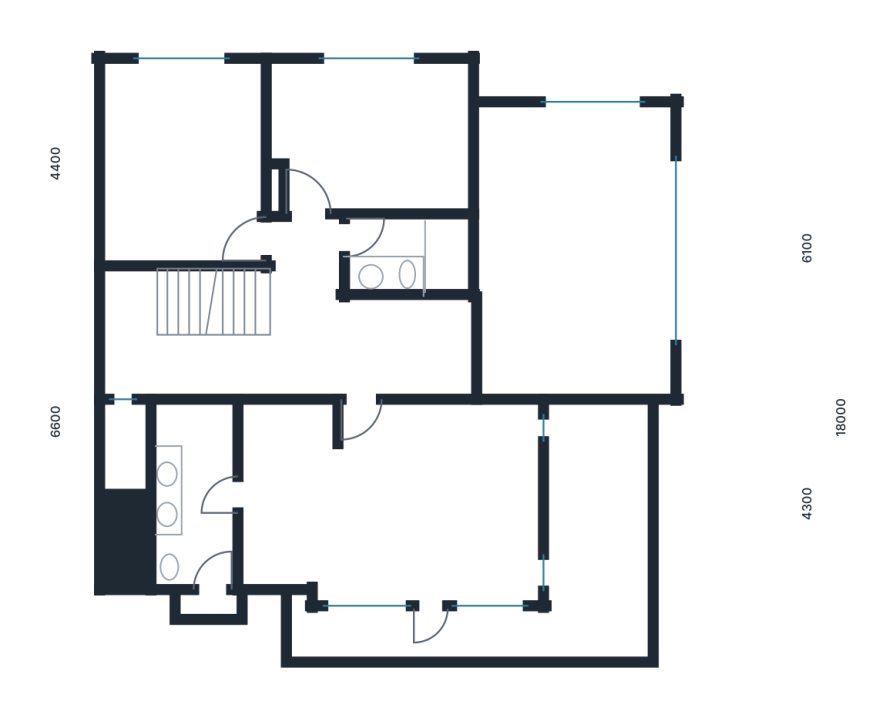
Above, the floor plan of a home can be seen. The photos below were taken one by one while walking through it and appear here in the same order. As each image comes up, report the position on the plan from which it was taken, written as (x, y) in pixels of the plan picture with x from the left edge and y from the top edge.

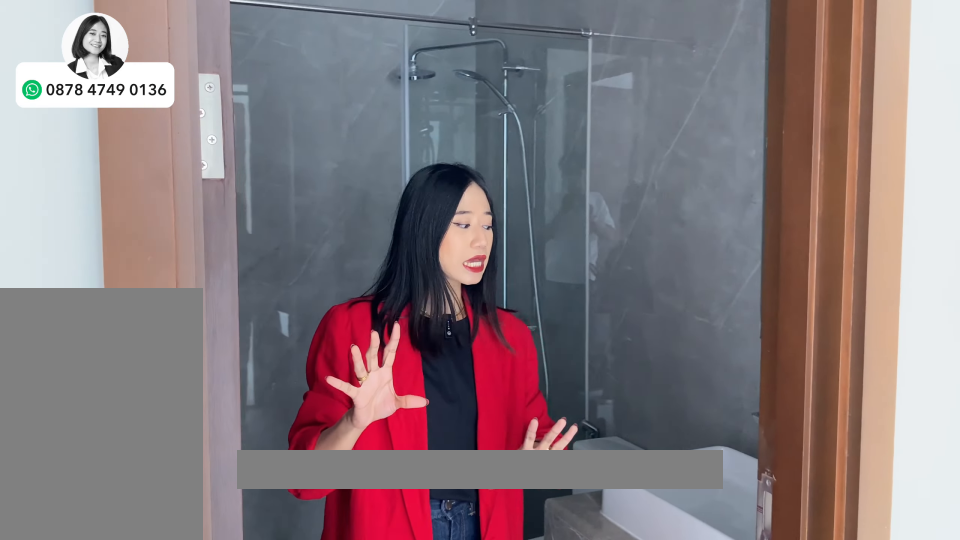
(426, 262)
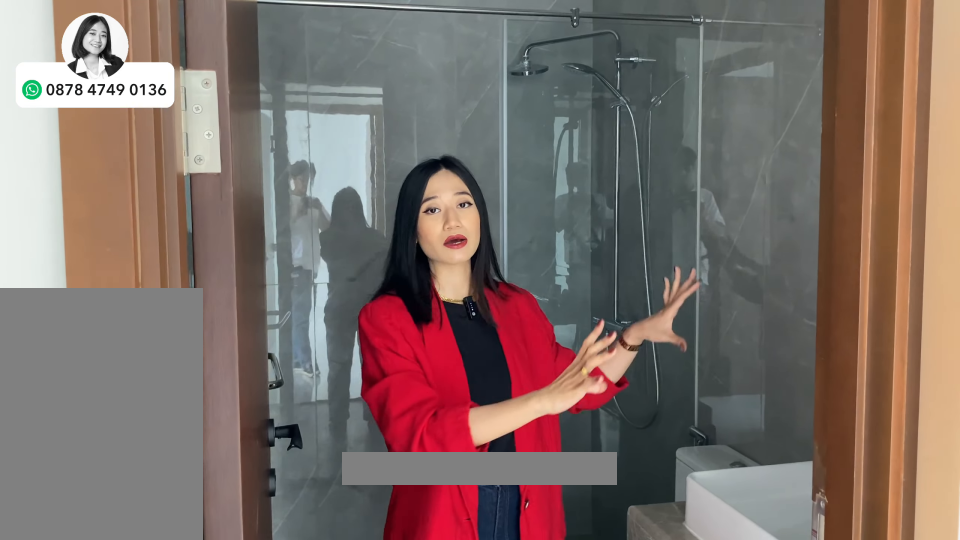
(426, 262)
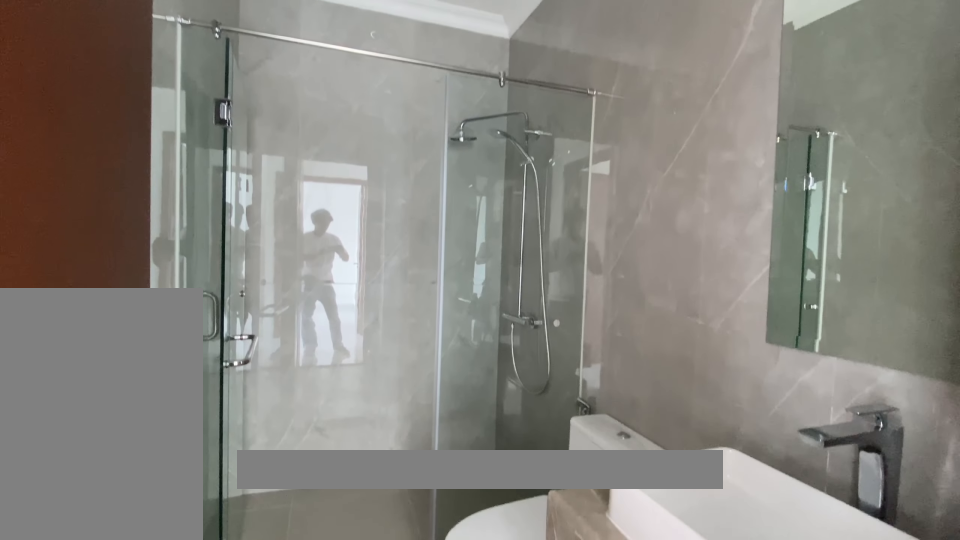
(426, 262)
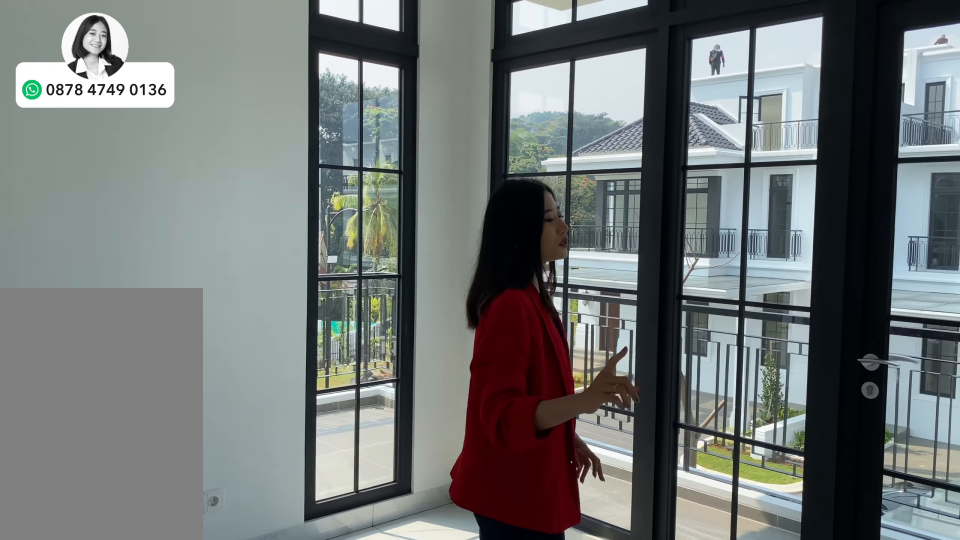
(454, 472)
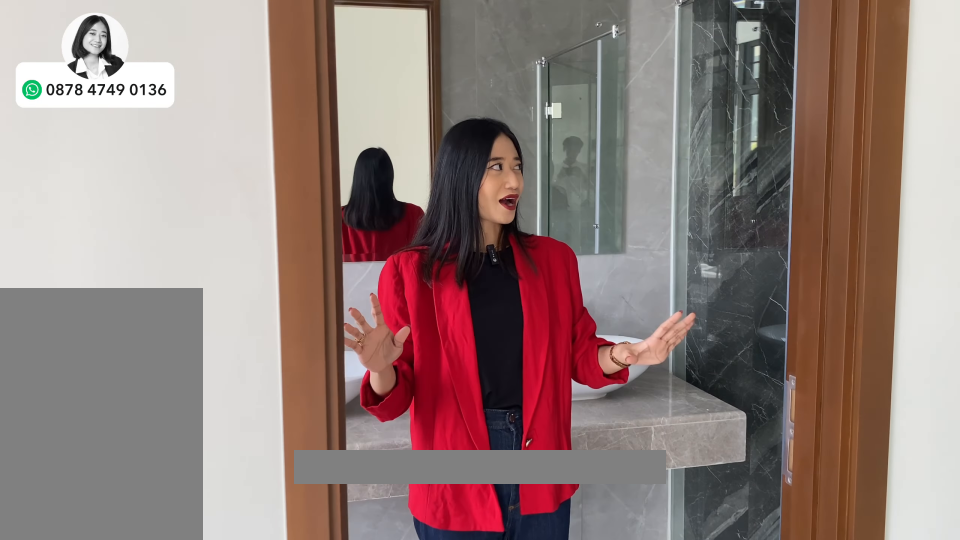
(206, 484)
